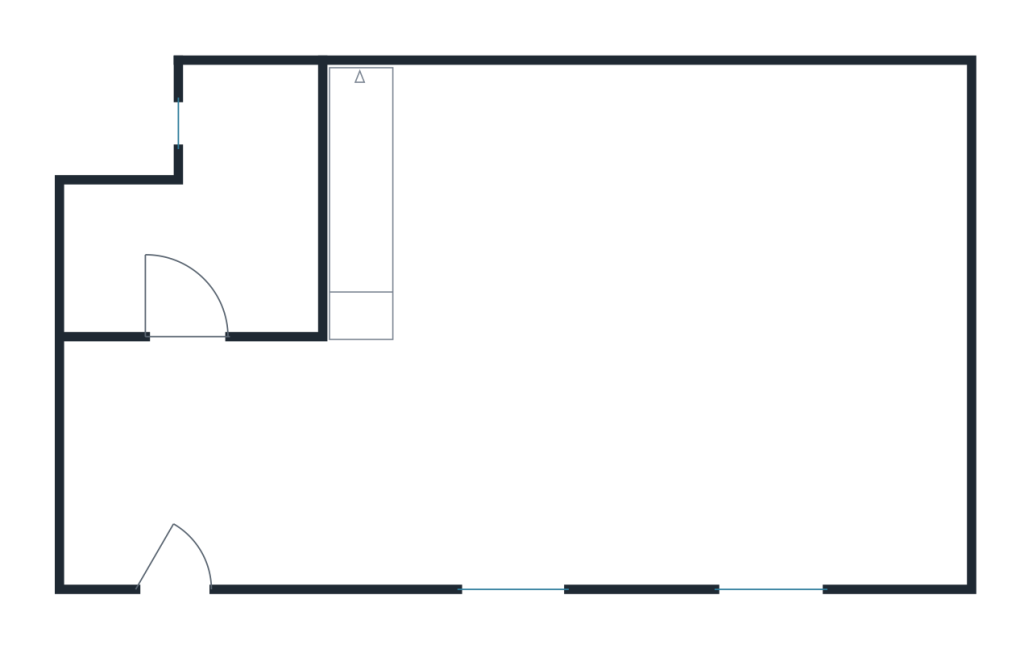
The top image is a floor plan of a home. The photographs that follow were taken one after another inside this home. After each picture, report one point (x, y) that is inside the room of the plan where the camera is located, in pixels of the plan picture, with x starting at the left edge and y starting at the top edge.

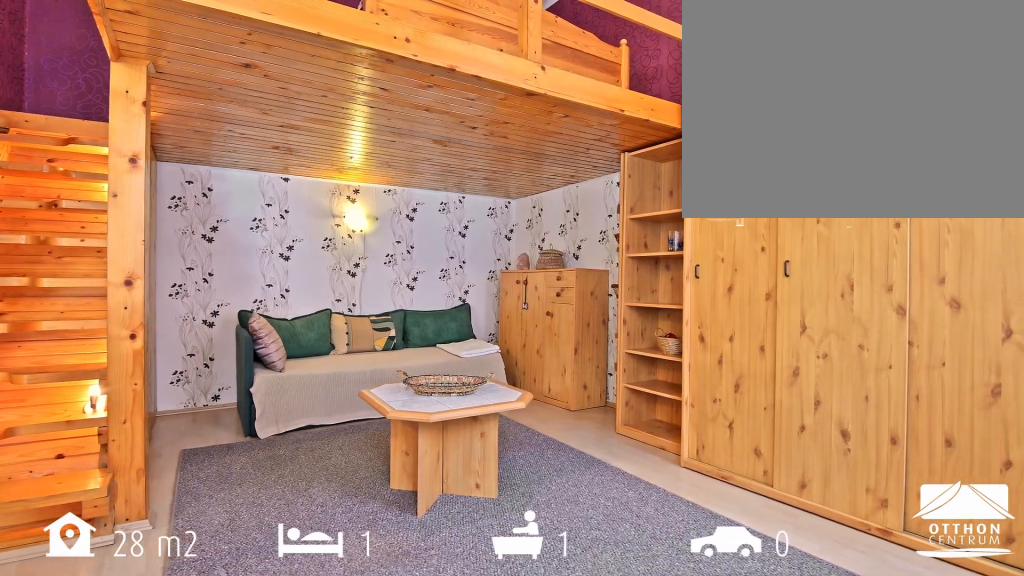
(678, 335)
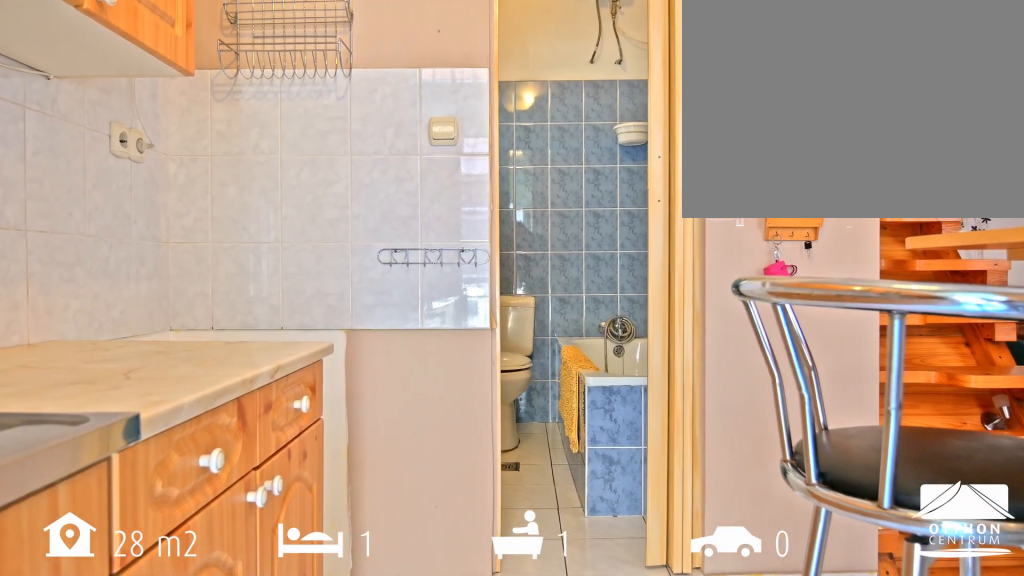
(179, 462)
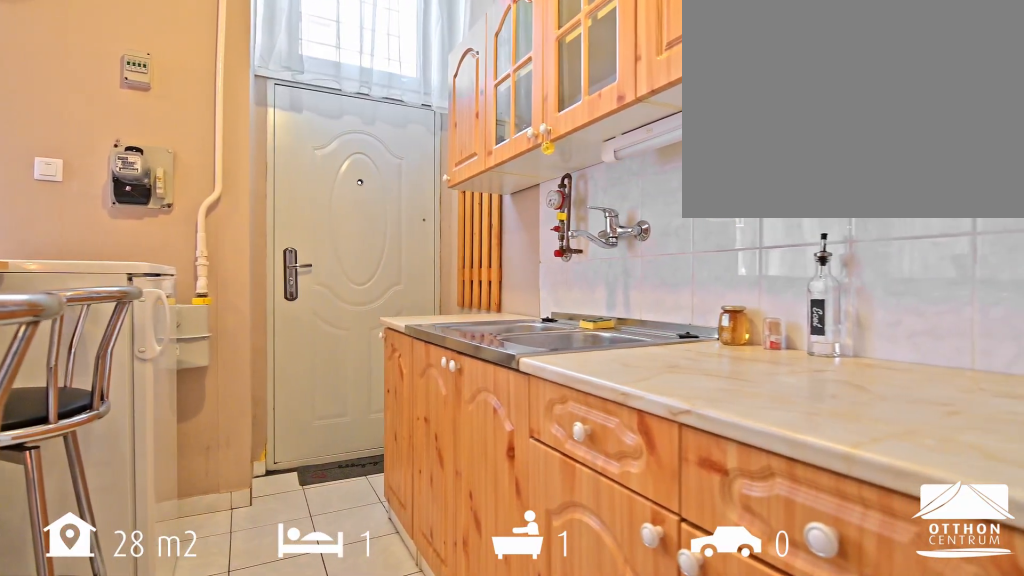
(179, 461)
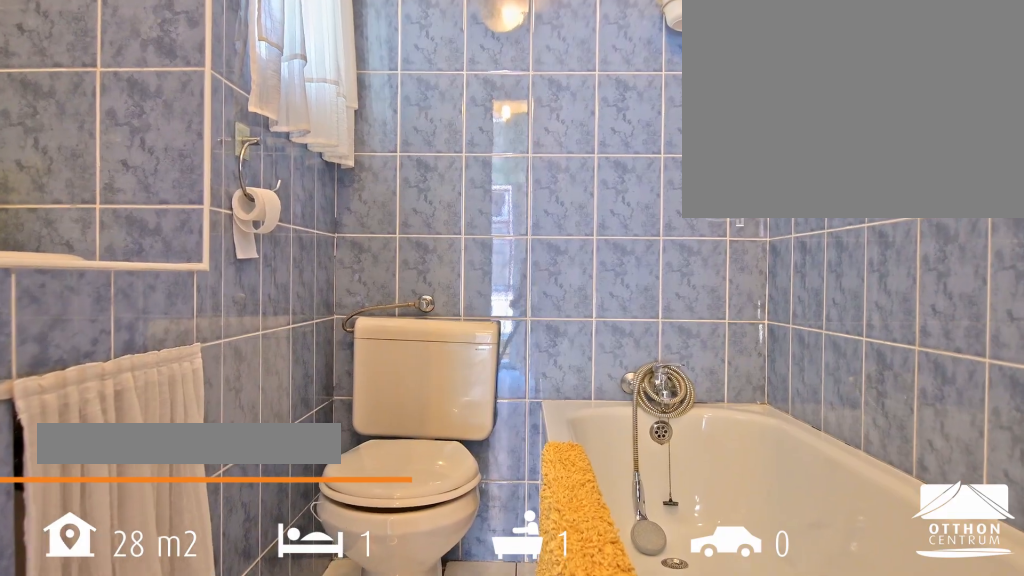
(247, 208)
